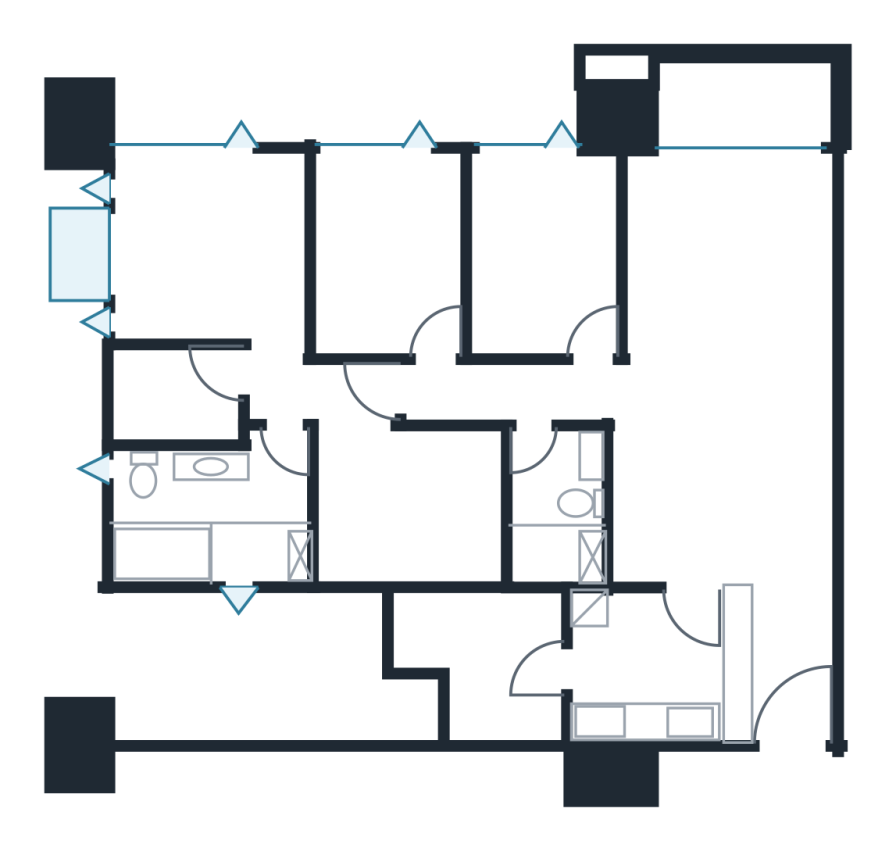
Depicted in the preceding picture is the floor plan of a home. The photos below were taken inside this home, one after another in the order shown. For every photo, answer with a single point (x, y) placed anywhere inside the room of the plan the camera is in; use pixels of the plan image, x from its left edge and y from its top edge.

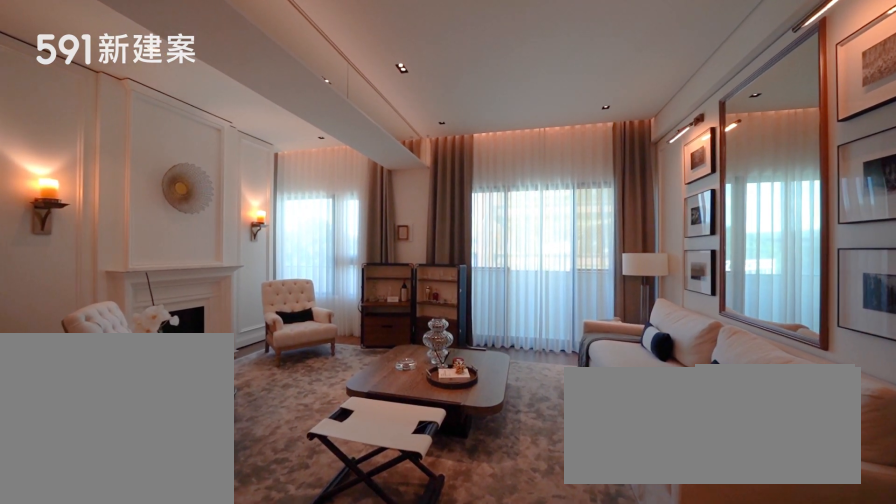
(646, 253)
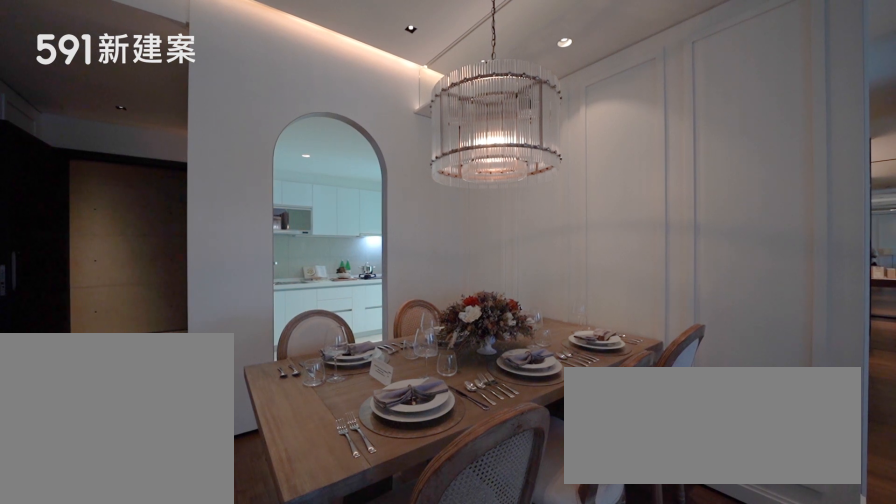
(718, 505)
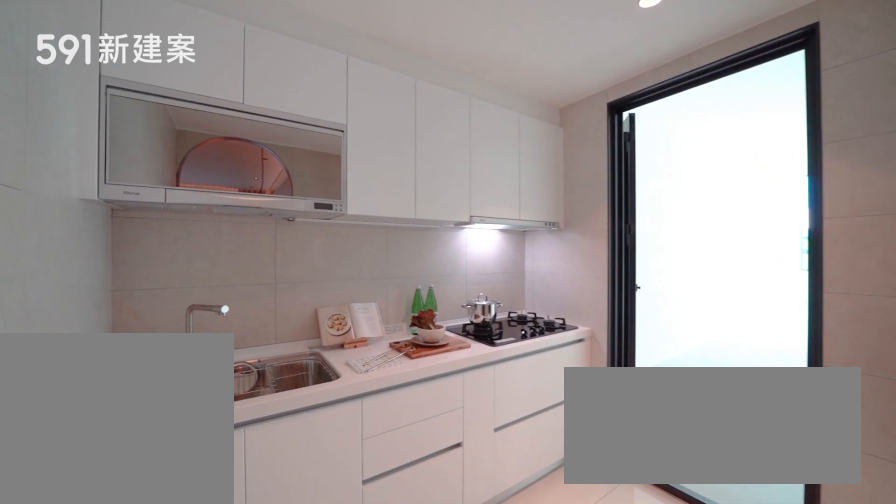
(641, 667)
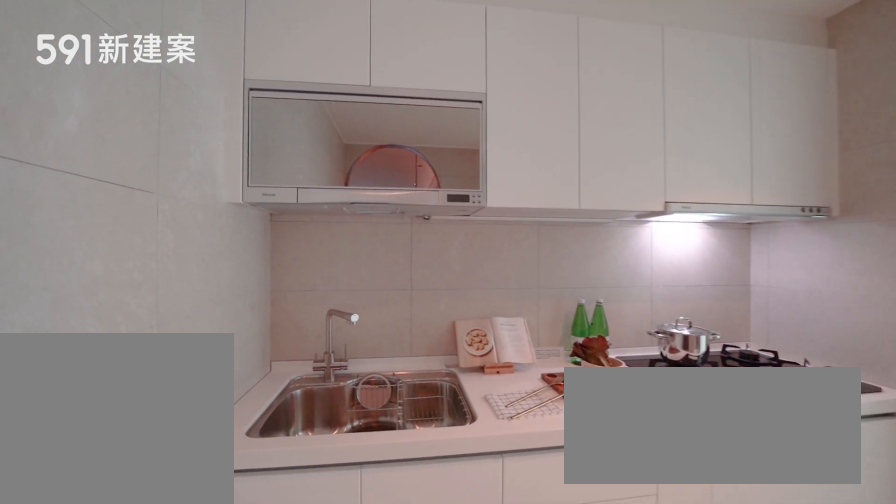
(641, 667)
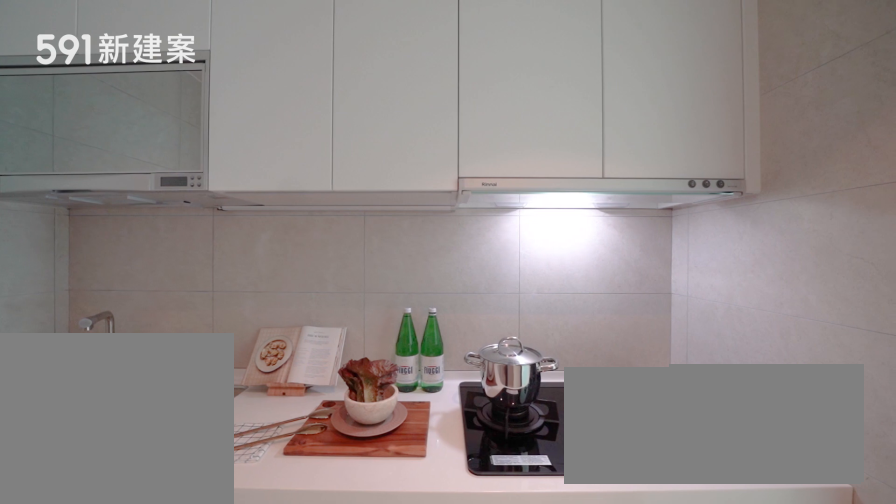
(641, 667)
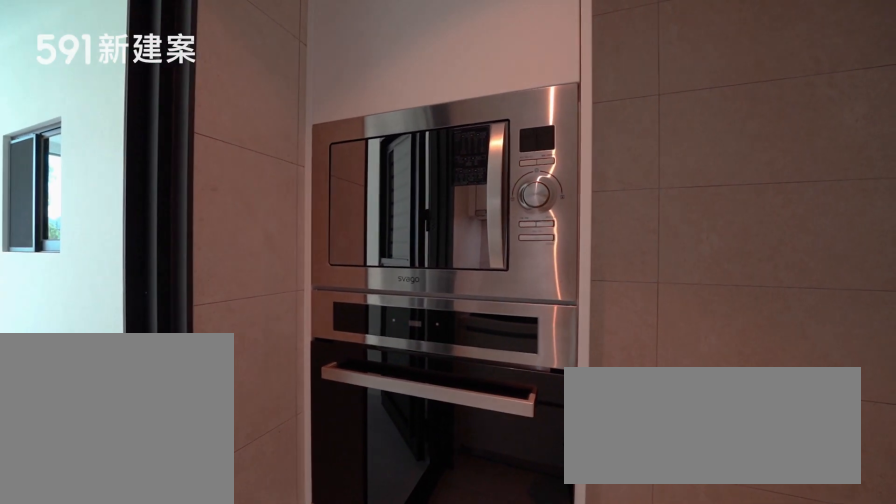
(641, 667)
